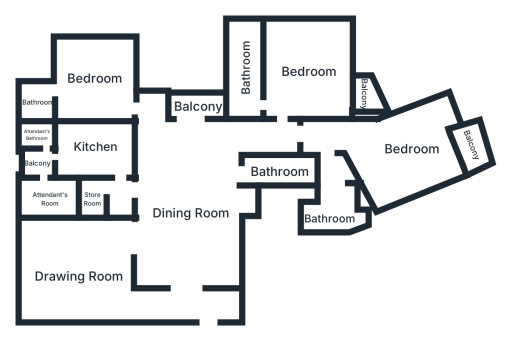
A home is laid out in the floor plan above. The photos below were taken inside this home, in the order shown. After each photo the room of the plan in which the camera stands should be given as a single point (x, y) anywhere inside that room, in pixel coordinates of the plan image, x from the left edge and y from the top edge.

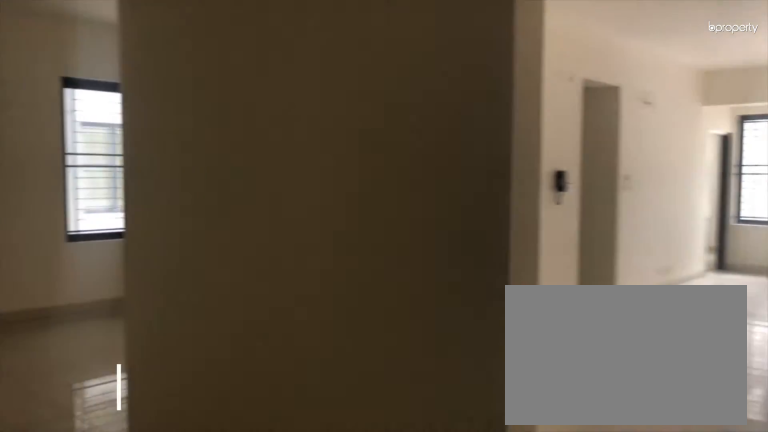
(208, 305)
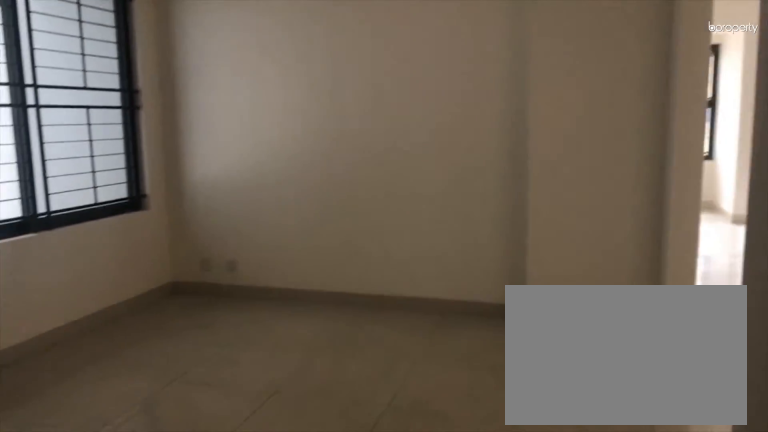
(81, 282)
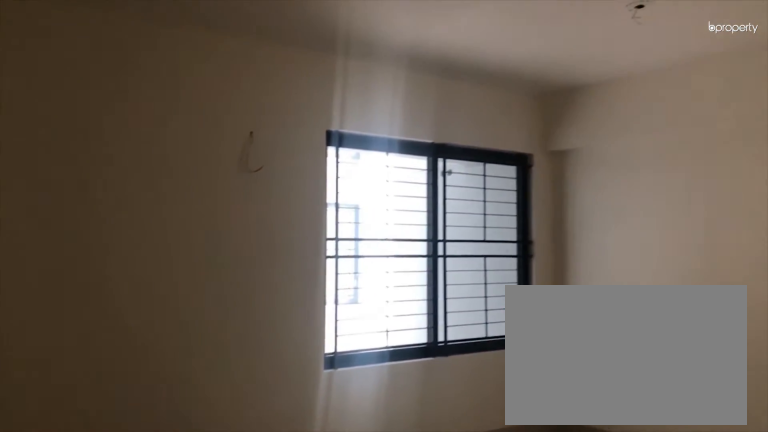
(81, 282)
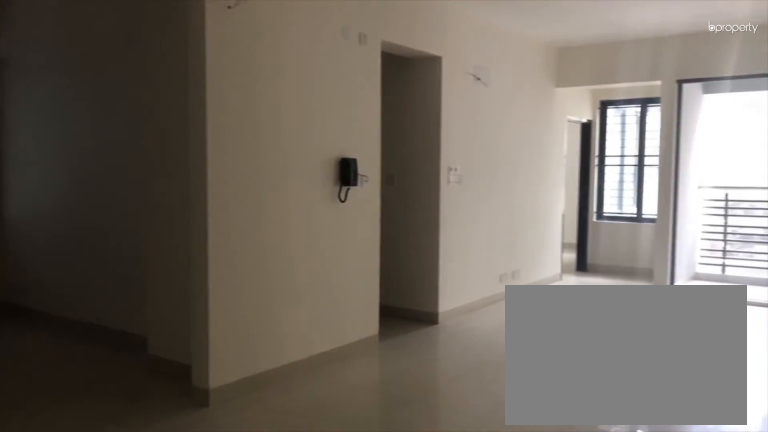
(191, 214)
